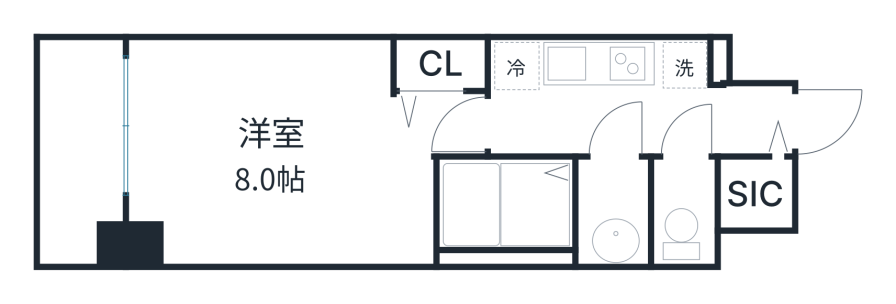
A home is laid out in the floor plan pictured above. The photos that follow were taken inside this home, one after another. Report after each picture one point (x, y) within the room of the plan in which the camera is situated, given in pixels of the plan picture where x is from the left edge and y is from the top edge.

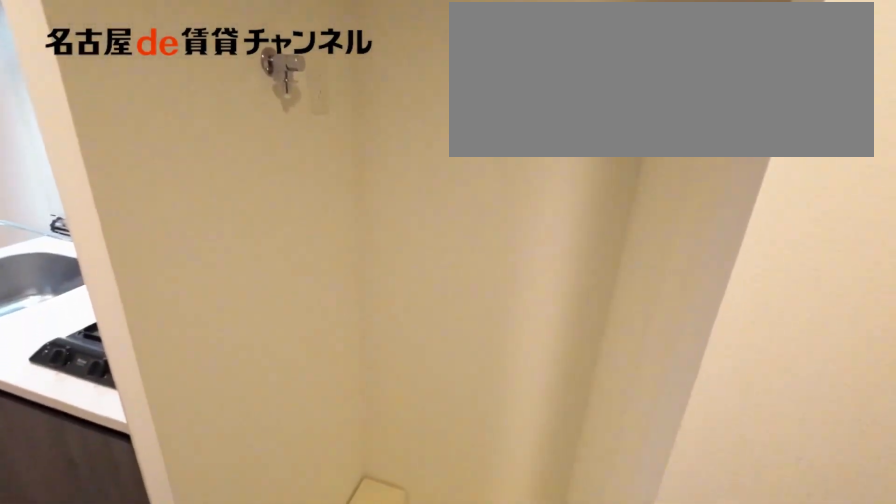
(693, 62)
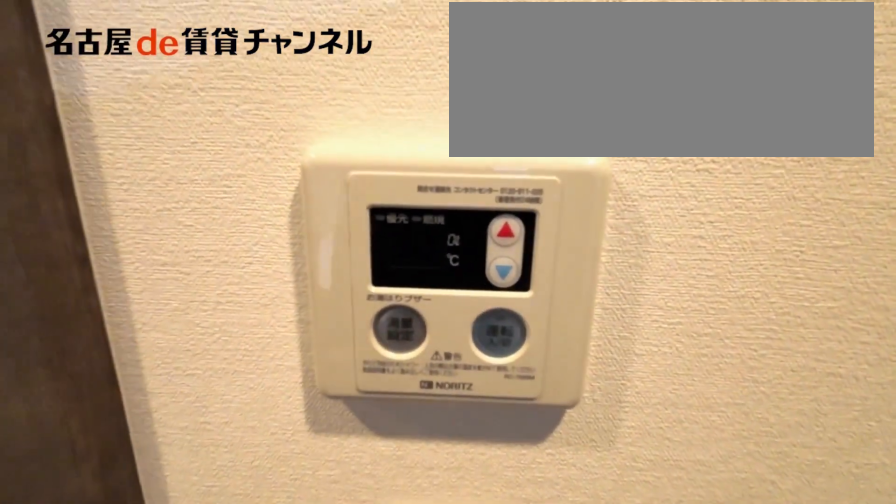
(602, 121)
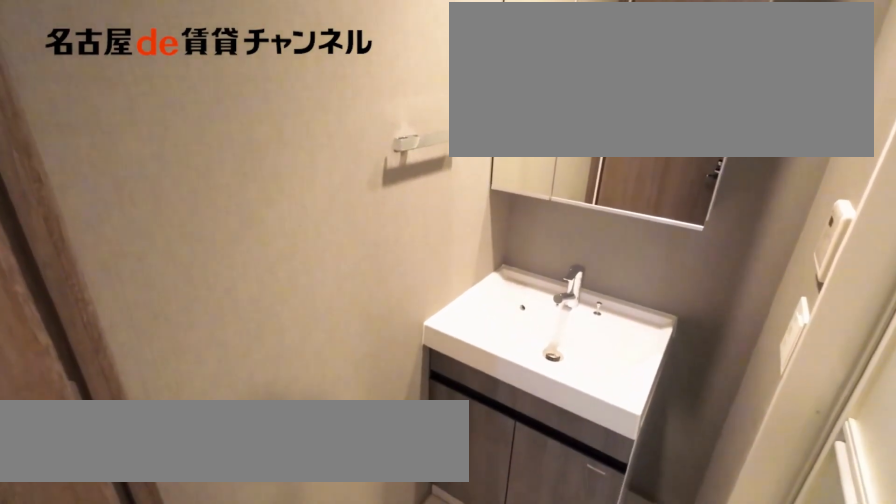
(612, 209)
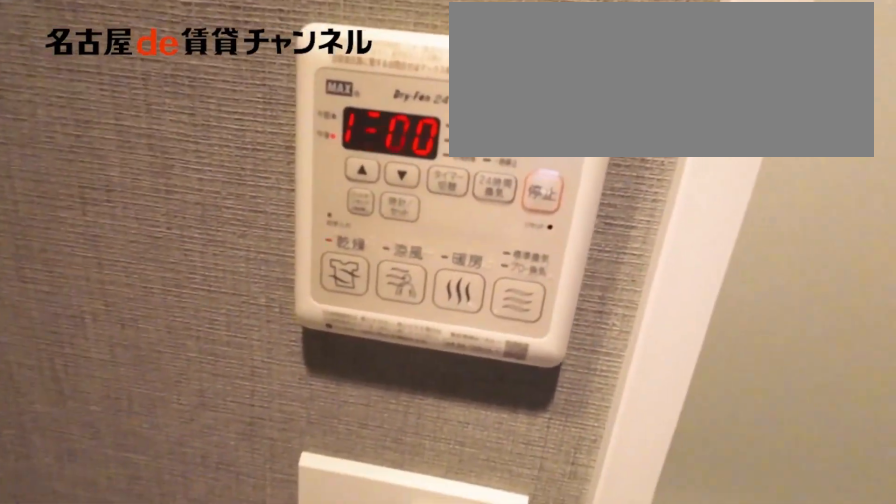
(612, 209)
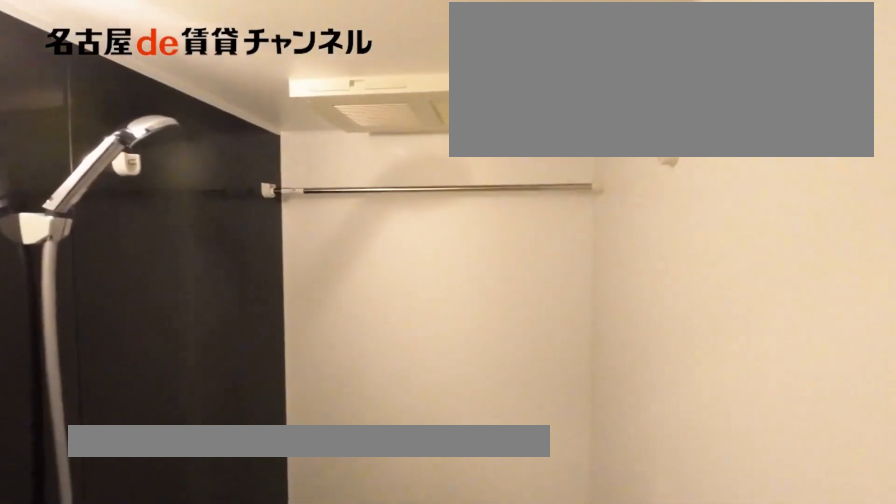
(508, 204)
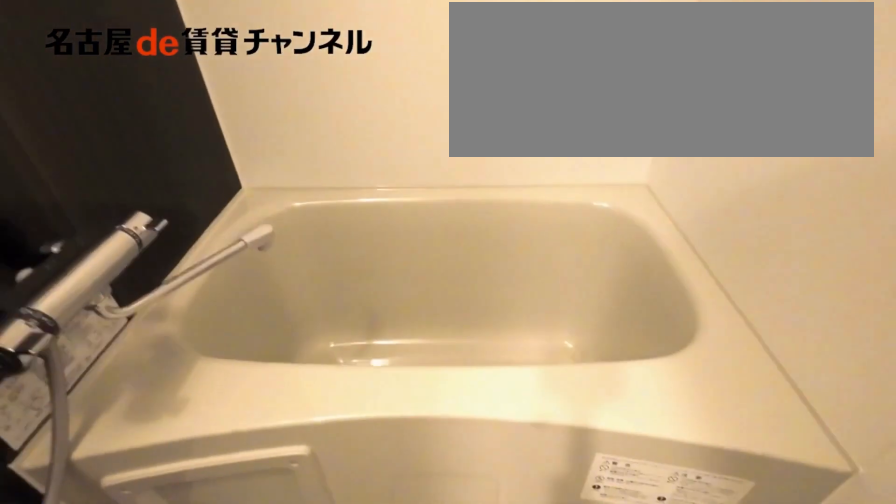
(508, 204)
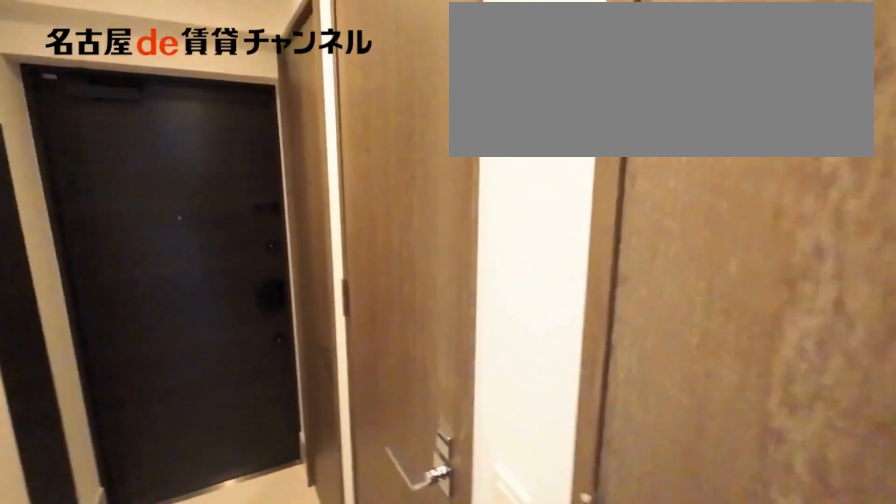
(604, 123)
